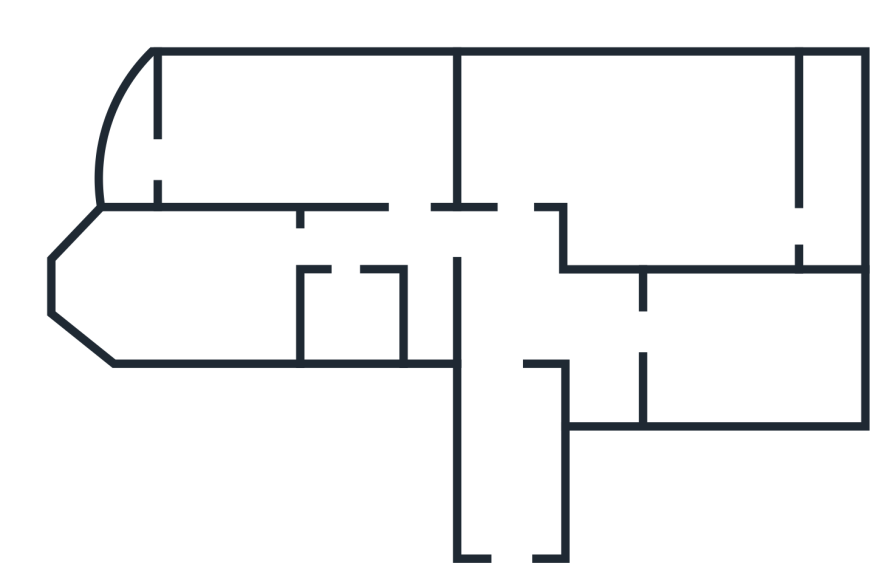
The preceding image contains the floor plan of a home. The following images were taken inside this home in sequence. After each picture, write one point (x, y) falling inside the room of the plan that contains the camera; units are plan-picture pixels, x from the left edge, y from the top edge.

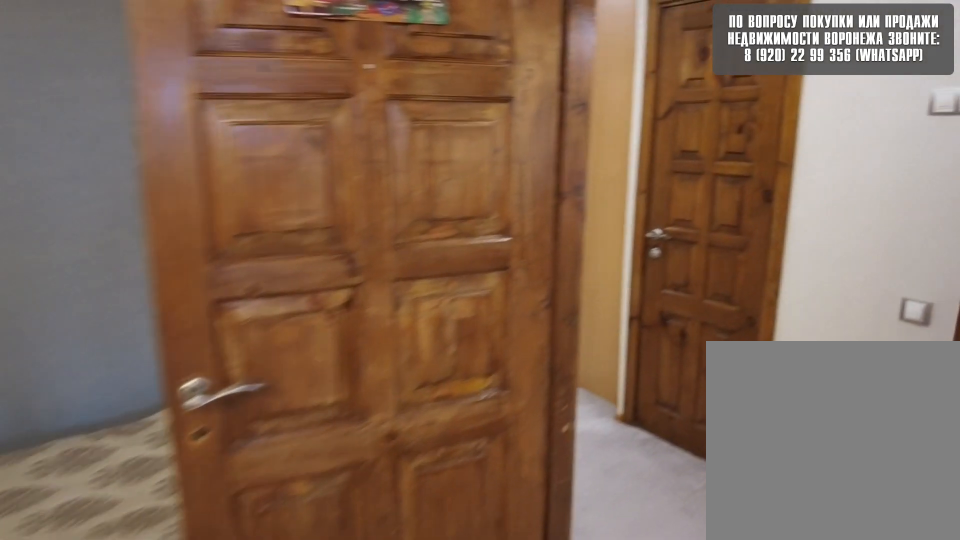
(341, 174)
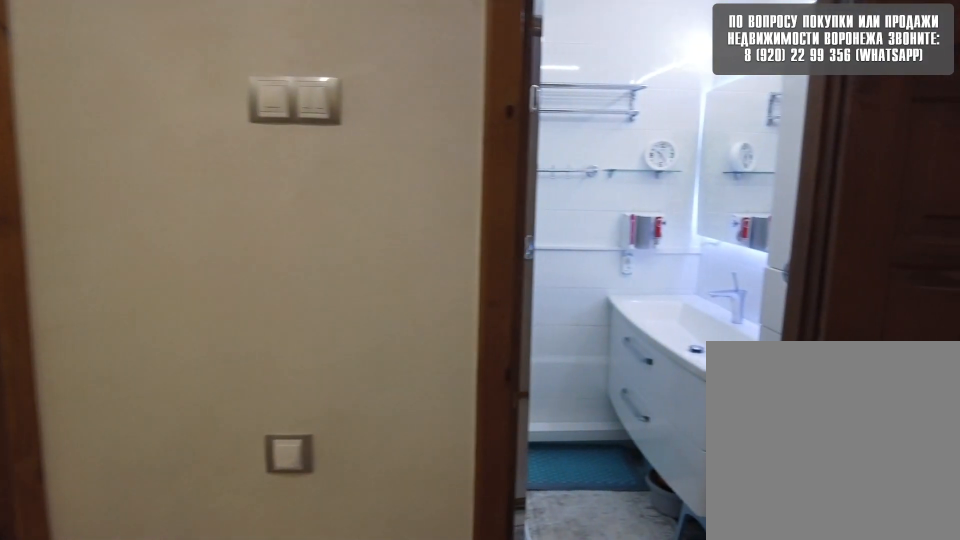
(427, 223)
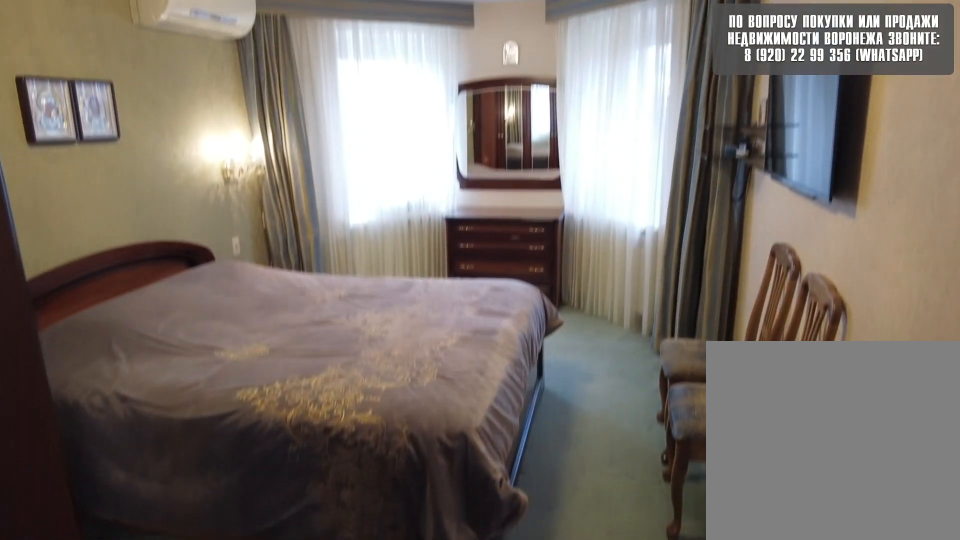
(208, 278)
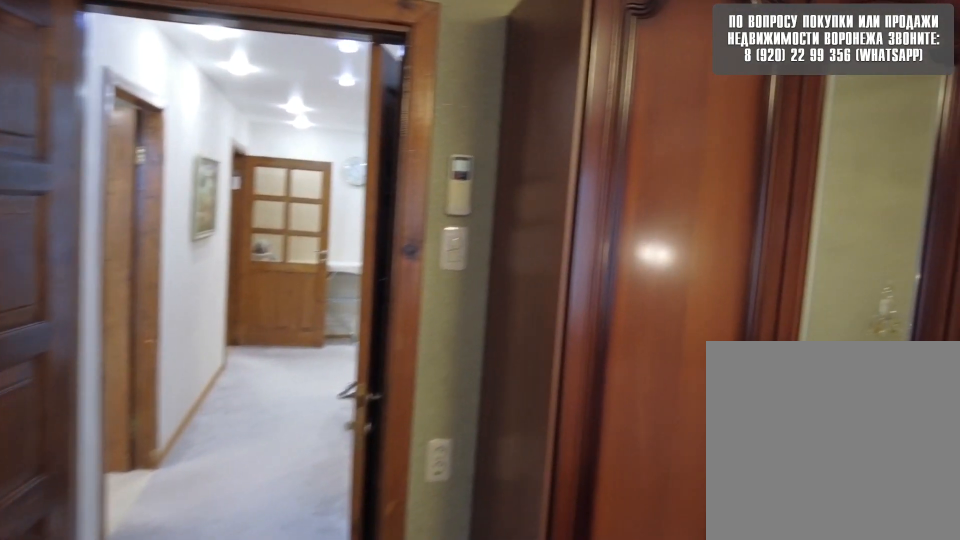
(208, 278)
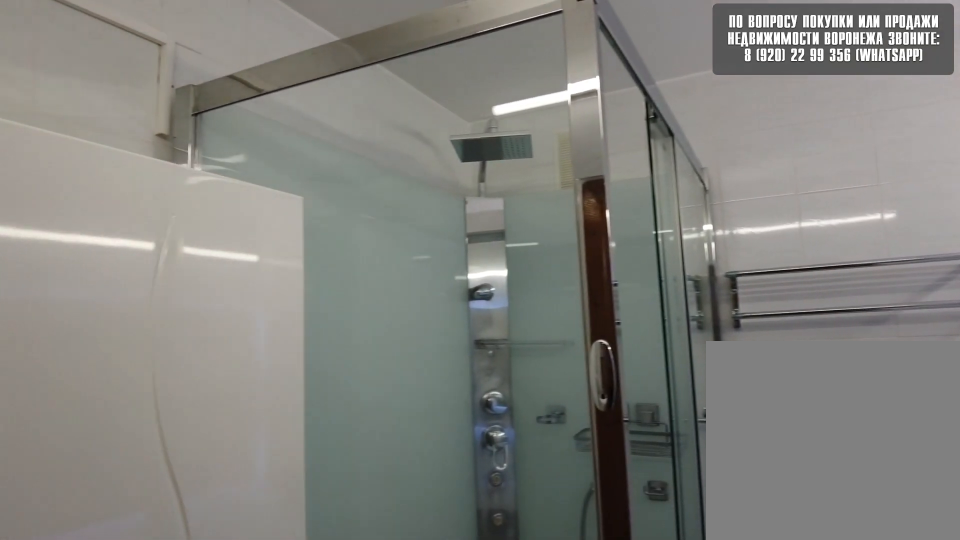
(344, 262)
